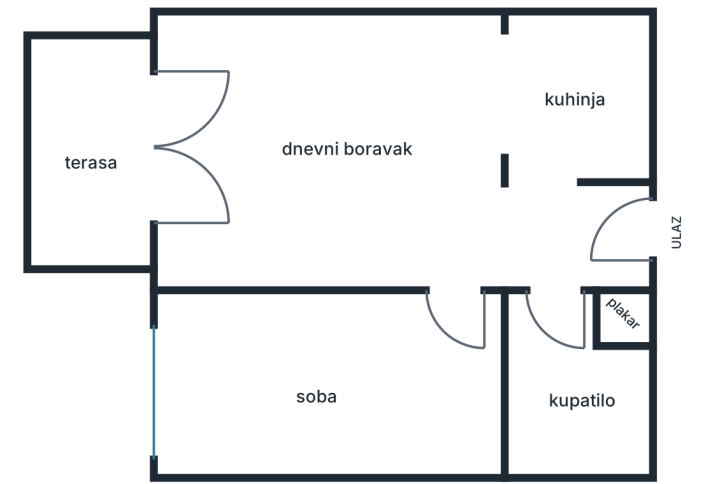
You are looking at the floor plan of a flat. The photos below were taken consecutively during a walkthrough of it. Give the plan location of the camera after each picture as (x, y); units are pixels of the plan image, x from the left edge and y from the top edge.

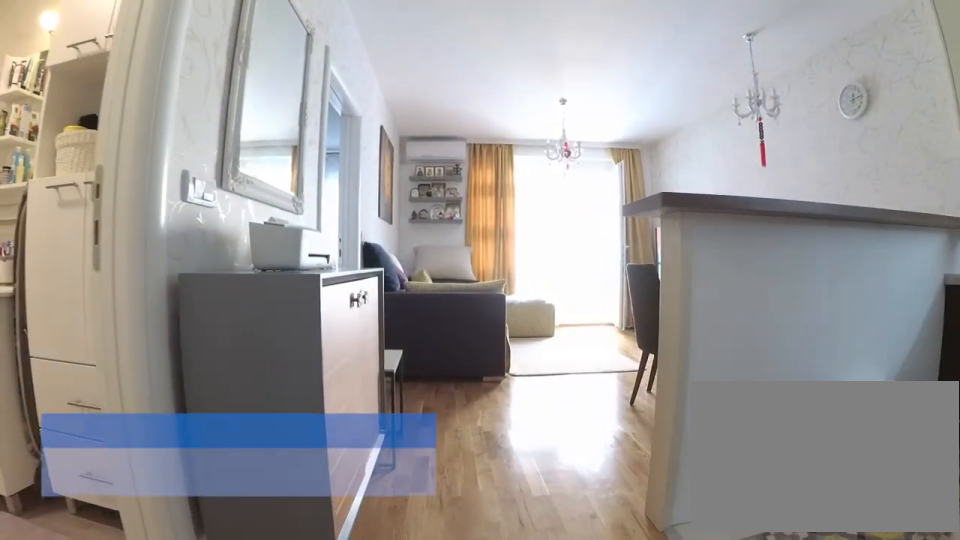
(620, 236)
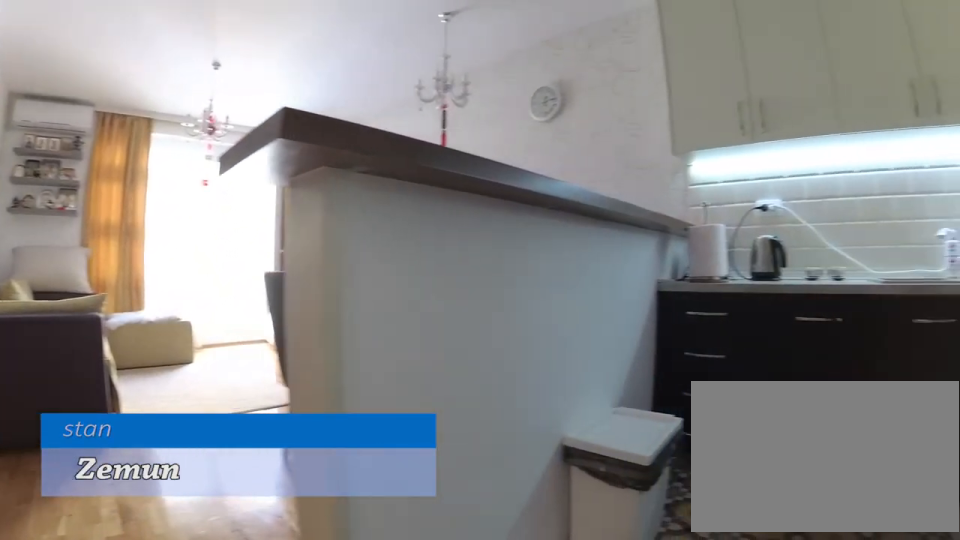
(565, 231)
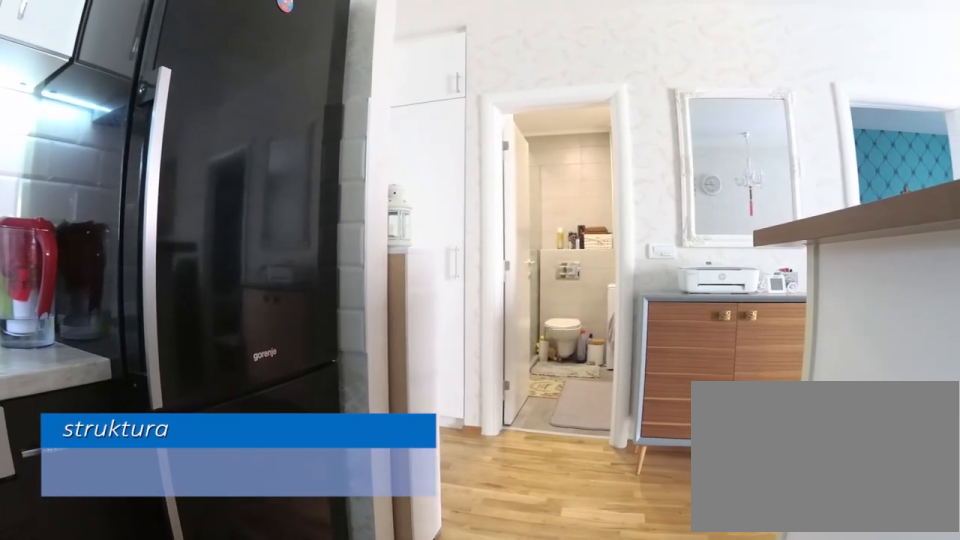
(549, 50)
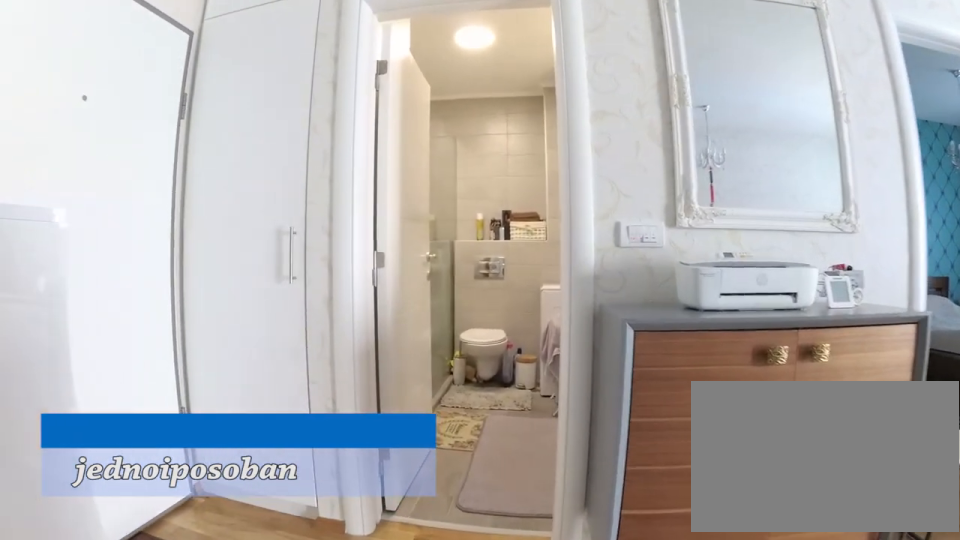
(549, 154)
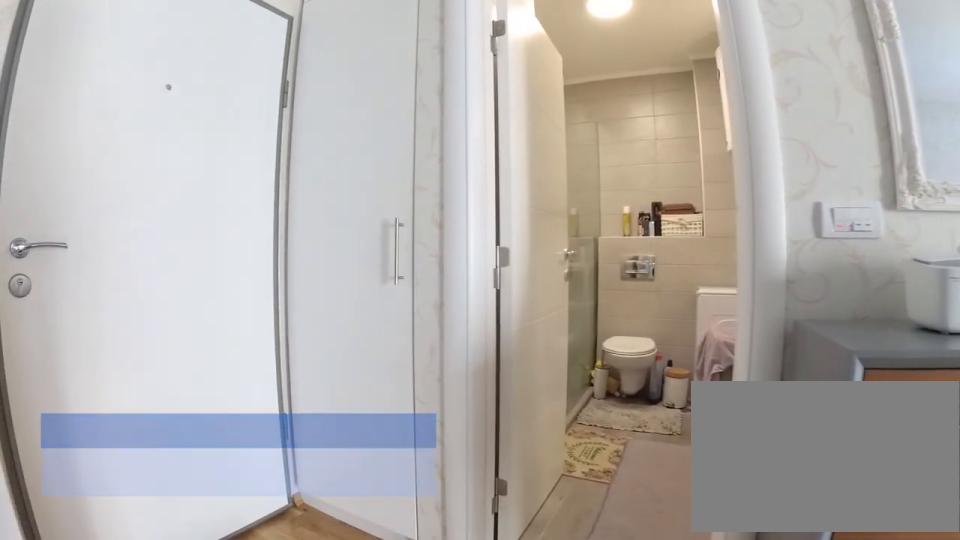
(544, 173)
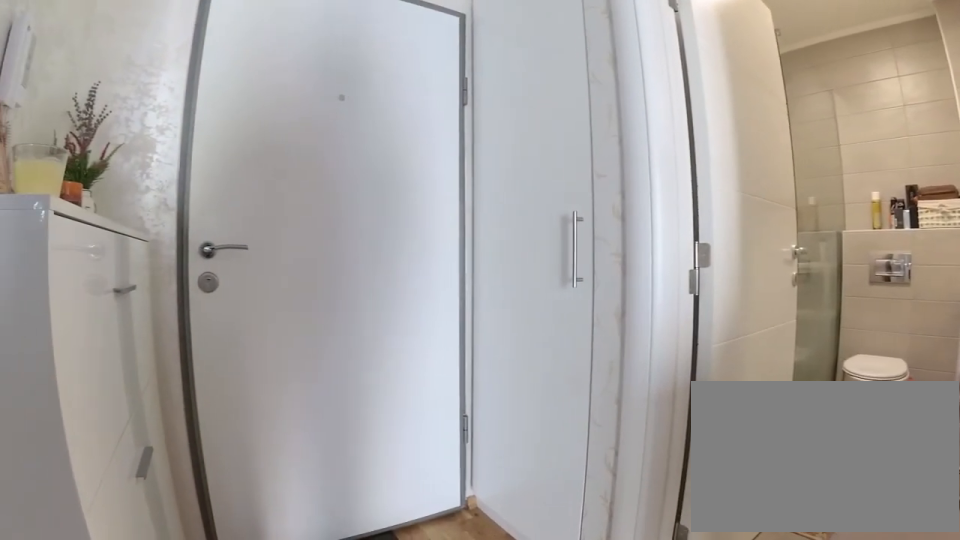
(534, 176)
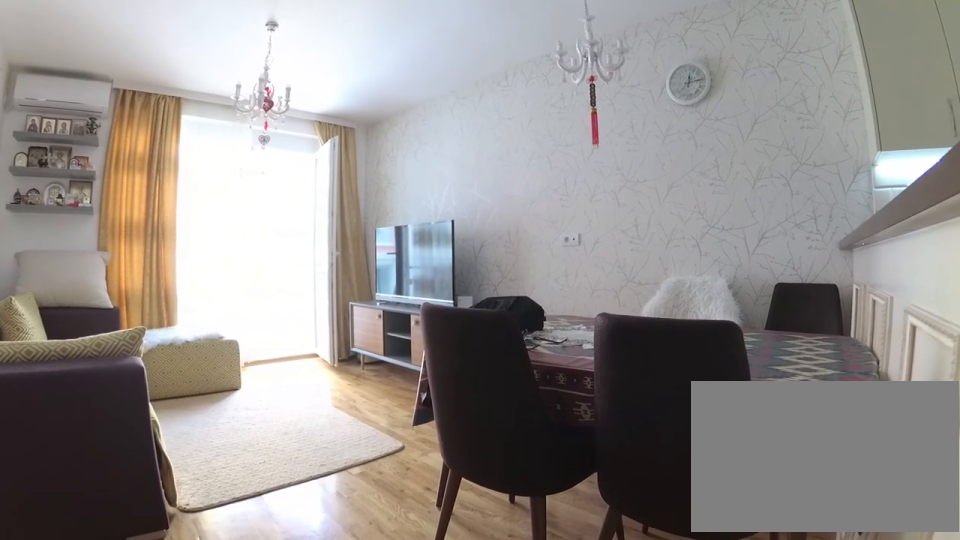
(515, 210)
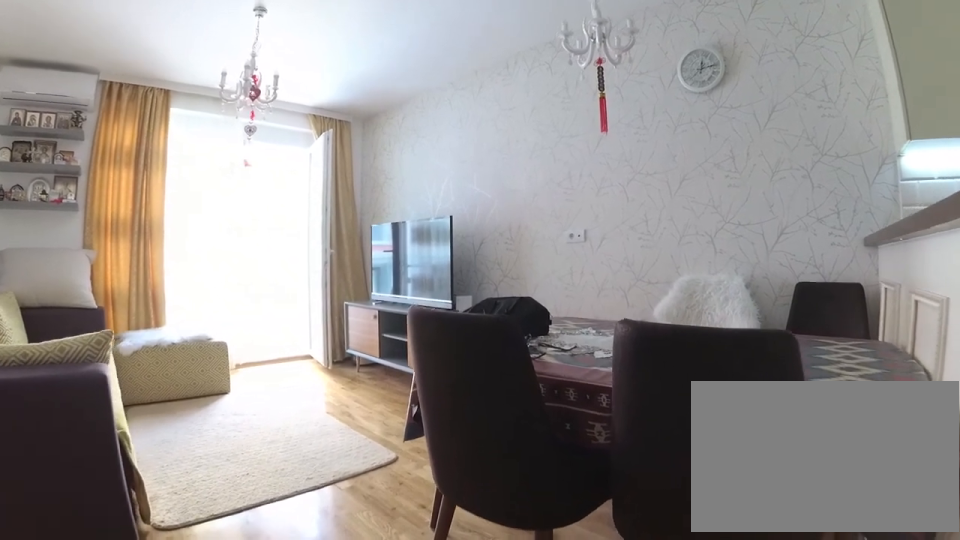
(507, 207)
